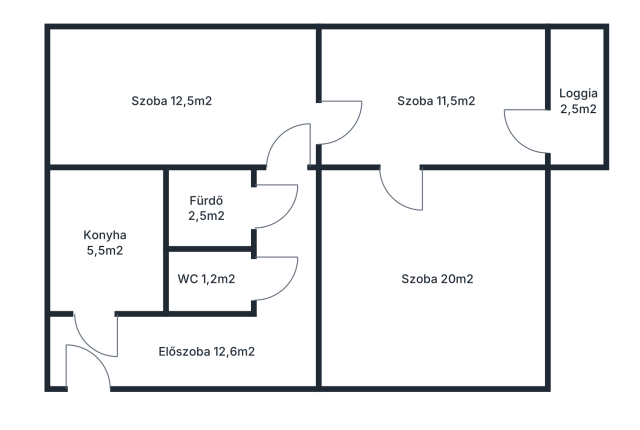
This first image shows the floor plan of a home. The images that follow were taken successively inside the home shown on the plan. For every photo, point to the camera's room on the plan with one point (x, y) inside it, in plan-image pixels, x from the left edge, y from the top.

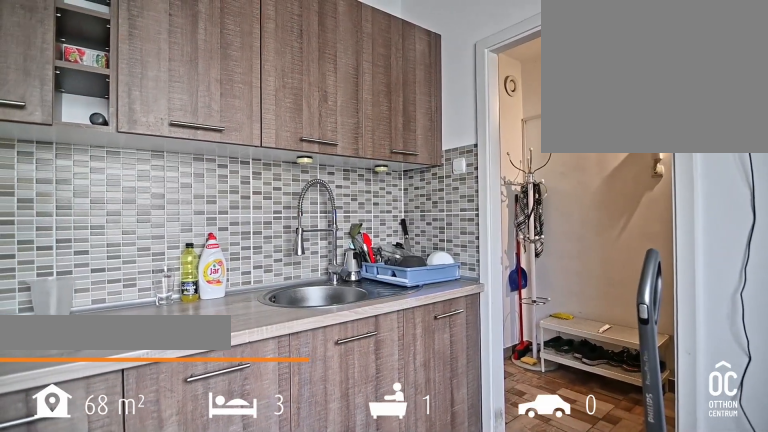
(104, 243)
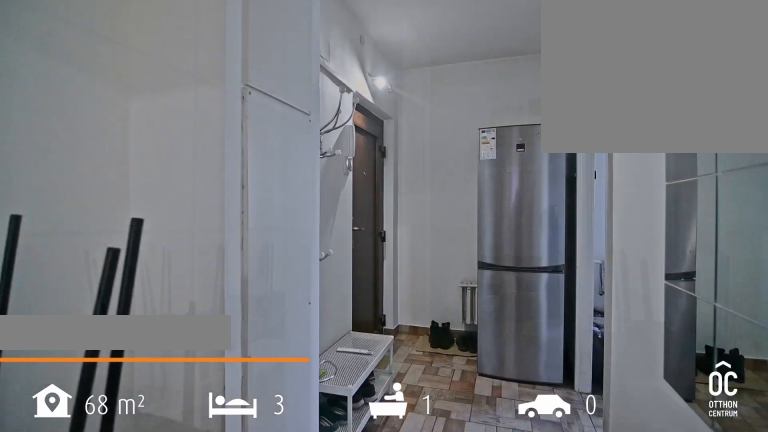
(274, 347)
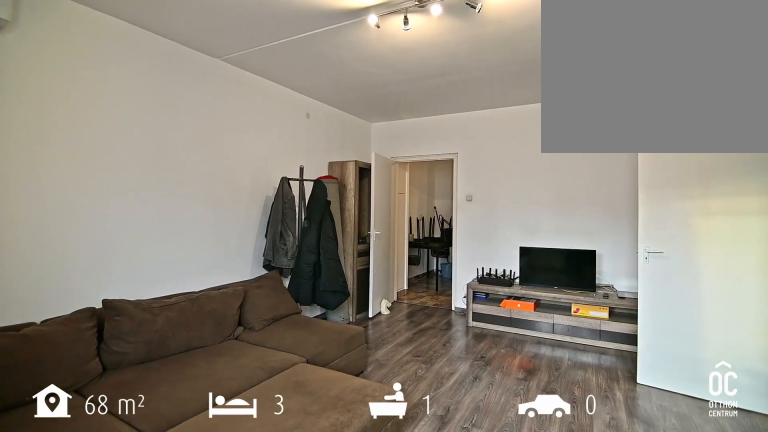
(434, 282)
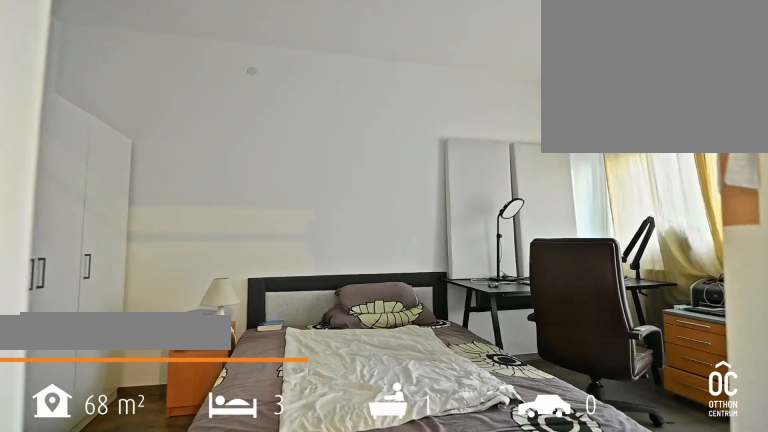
(428, 97)
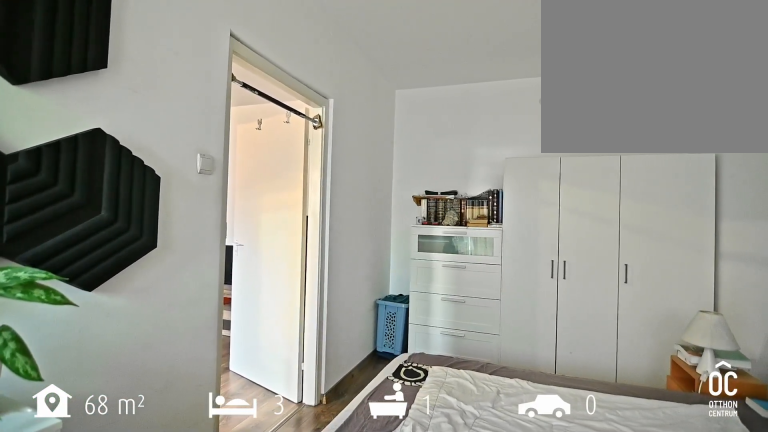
(428, 97)
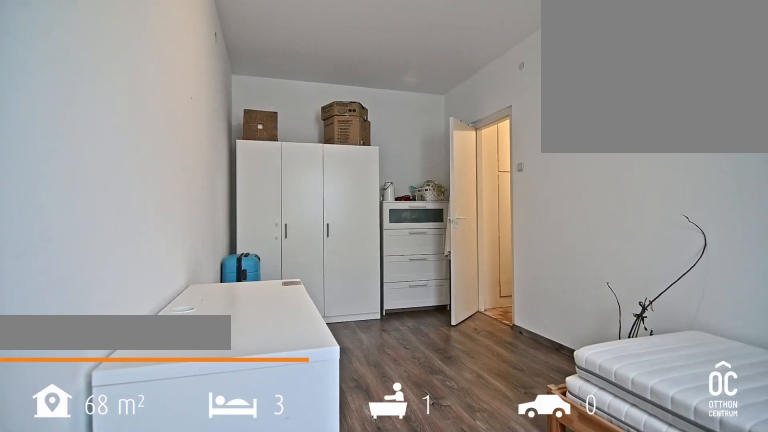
(183, 99)
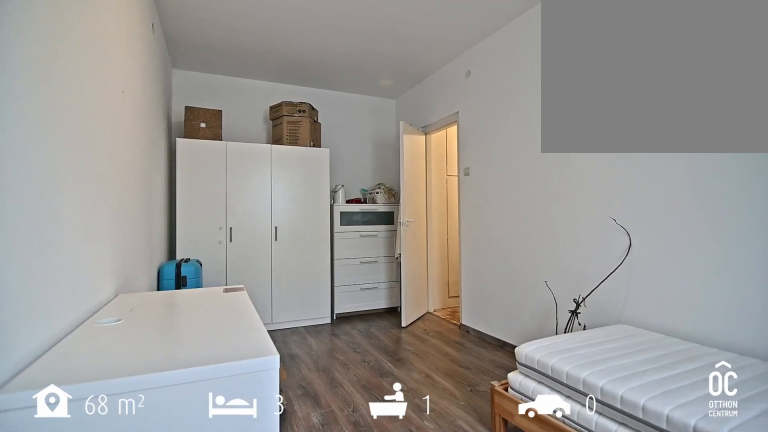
(183, 99)
